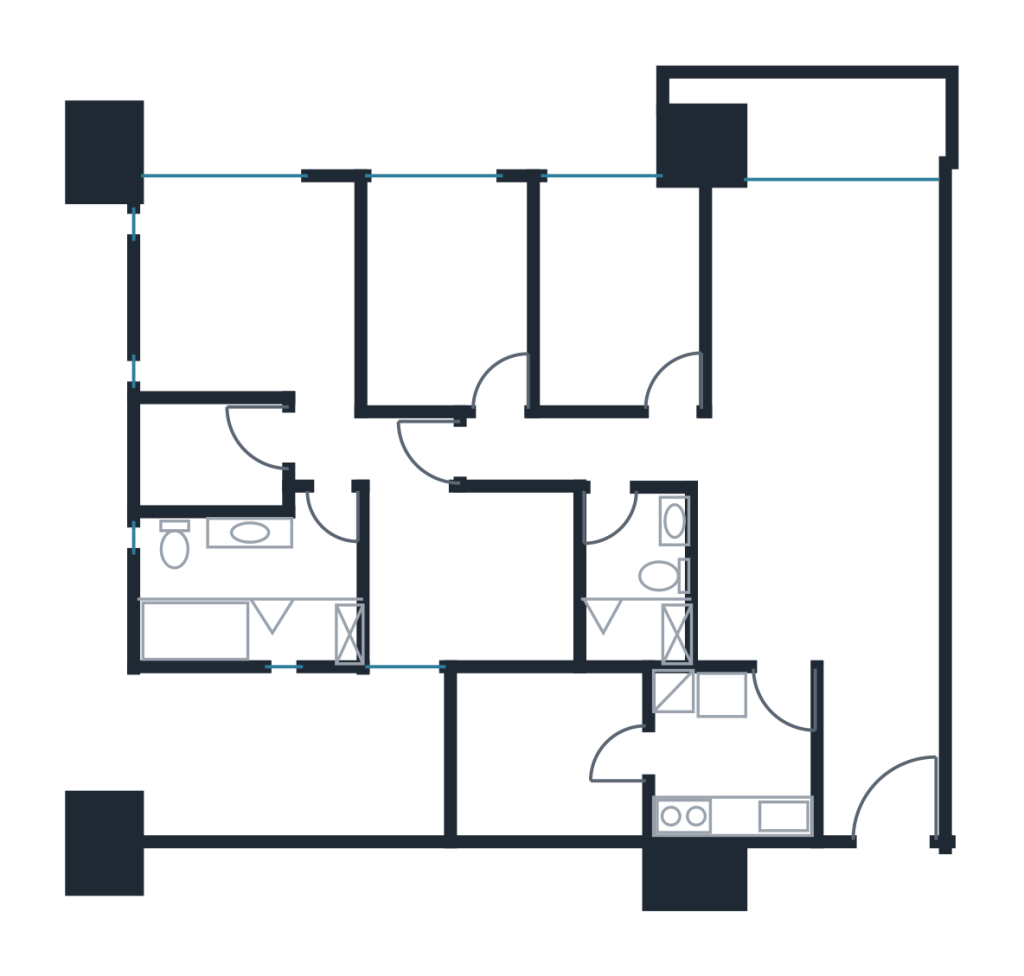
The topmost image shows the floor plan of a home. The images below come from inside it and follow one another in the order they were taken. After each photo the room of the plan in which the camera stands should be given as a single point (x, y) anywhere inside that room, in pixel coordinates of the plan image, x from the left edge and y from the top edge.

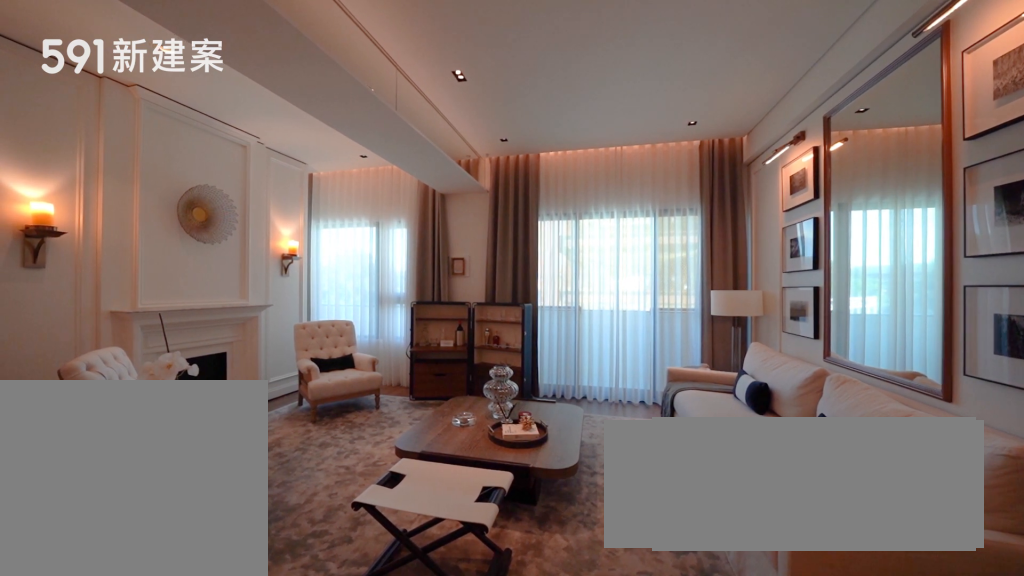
(734, 296)
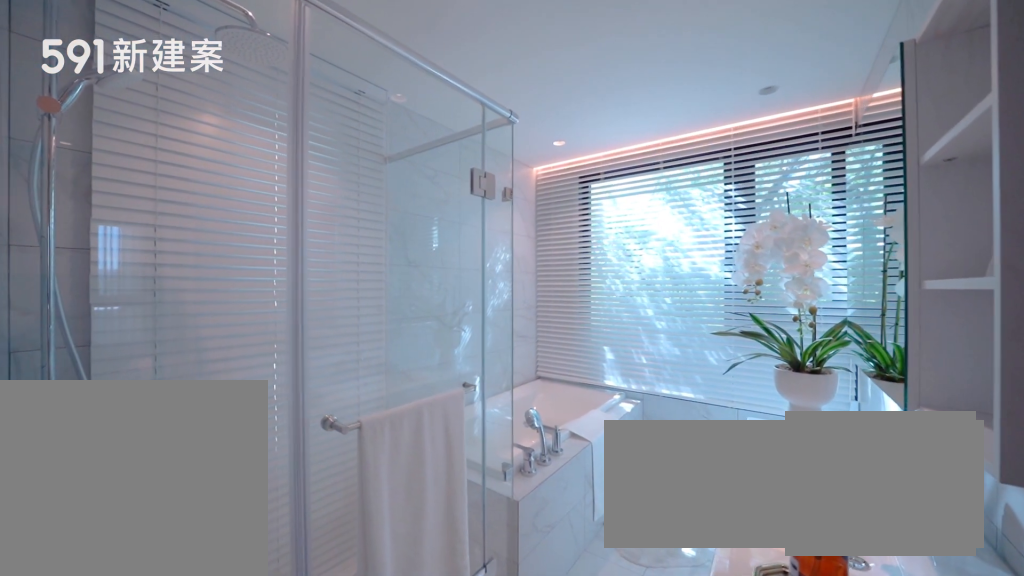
(239, 584)
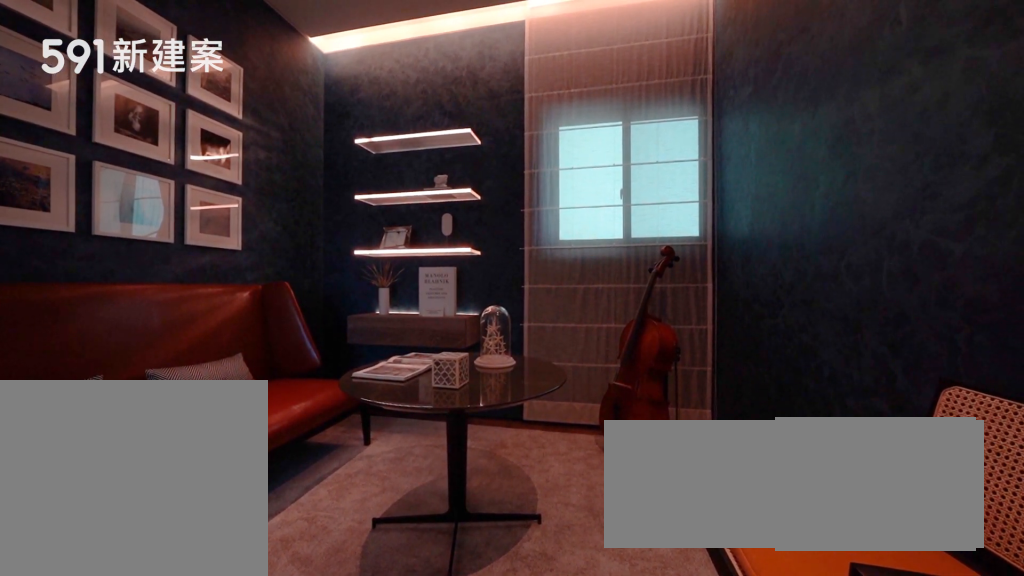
(479, 579)
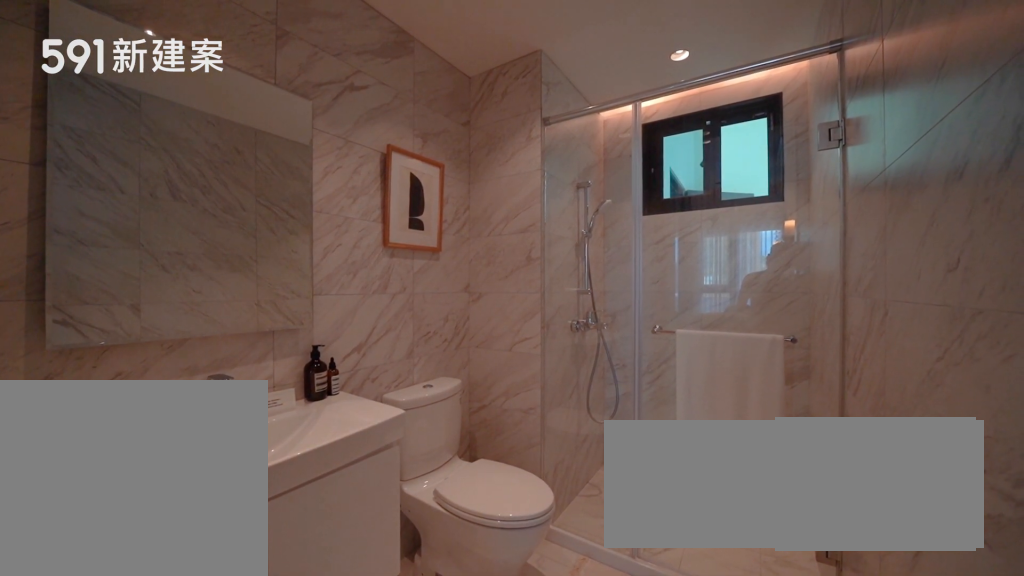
(631, 585)
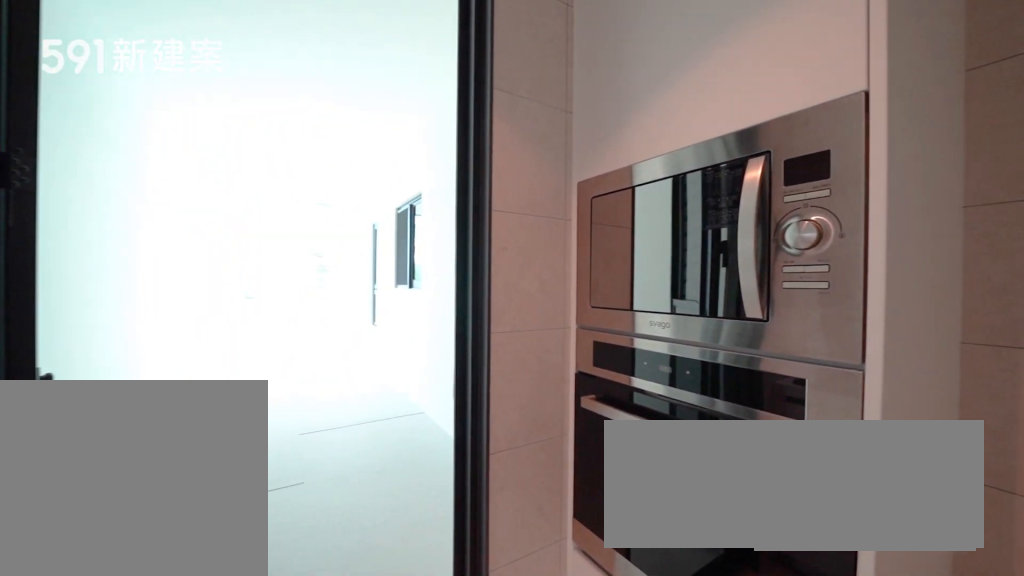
(728, 756)
